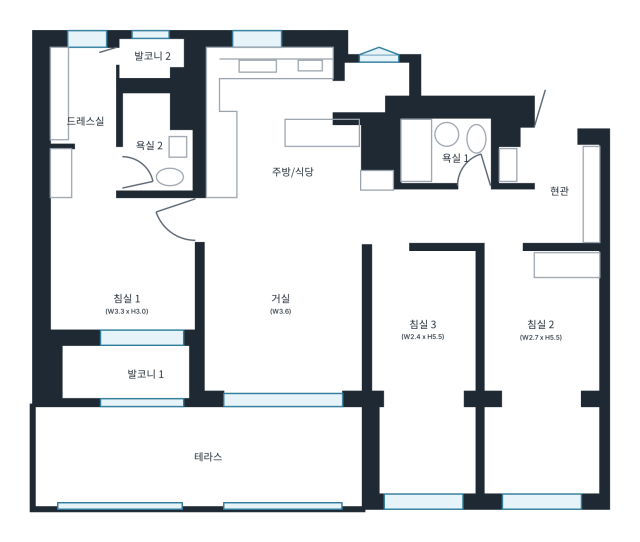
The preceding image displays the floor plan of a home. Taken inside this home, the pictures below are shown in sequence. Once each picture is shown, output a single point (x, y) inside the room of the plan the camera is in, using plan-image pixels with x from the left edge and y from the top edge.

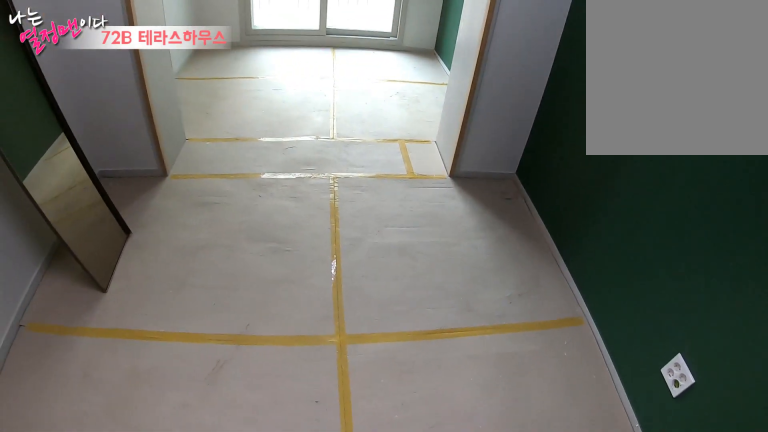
(542, 341)
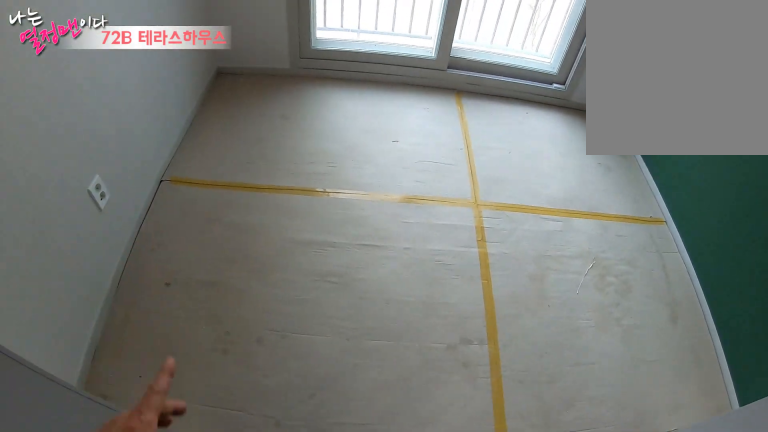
(542, 341)
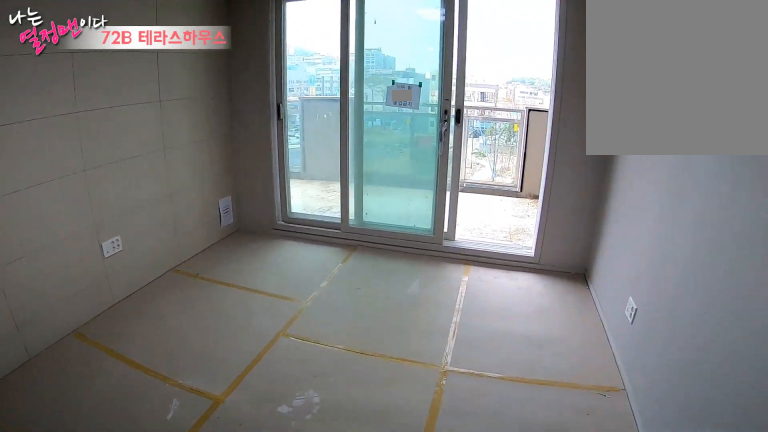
(278, 309)
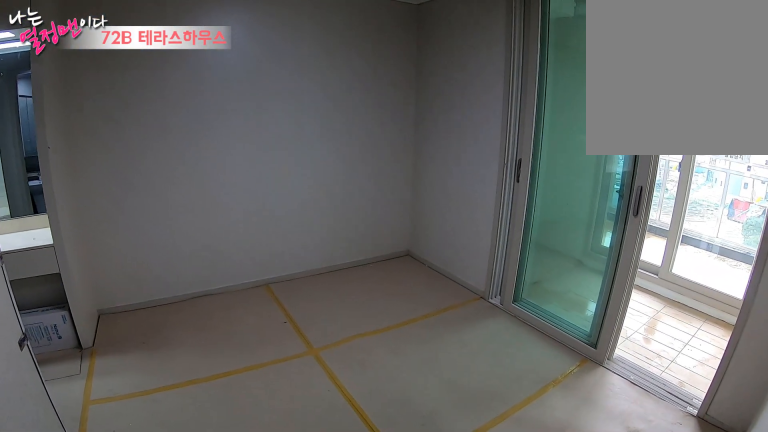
(127, 305)
